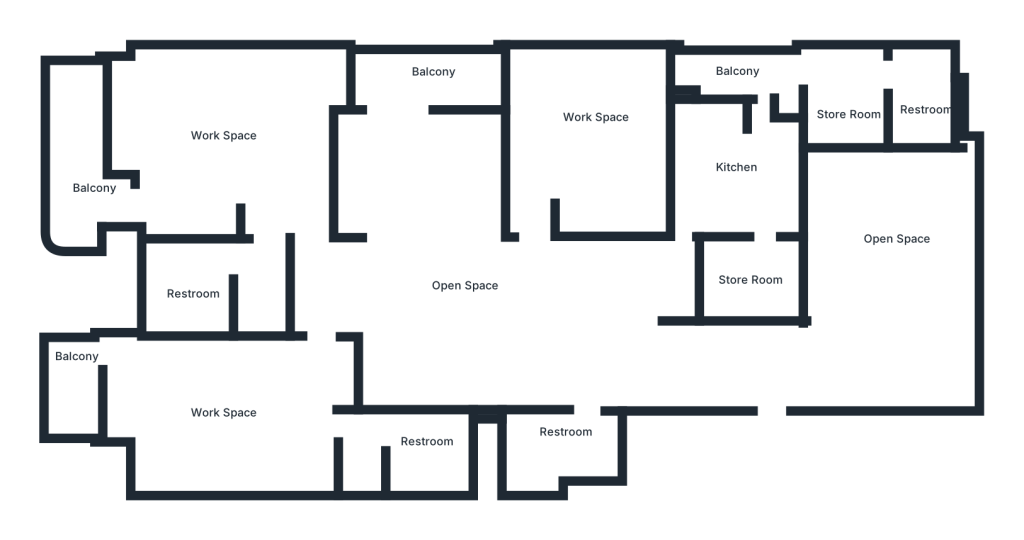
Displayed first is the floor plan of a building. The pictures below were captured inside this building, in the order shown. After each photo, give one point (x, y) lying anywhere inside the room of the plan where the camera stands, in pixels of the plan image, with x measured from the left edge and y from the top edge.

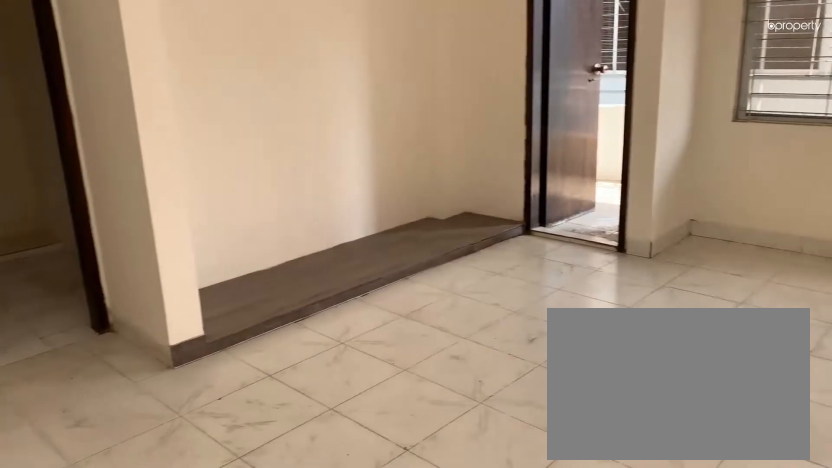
(242, 143)
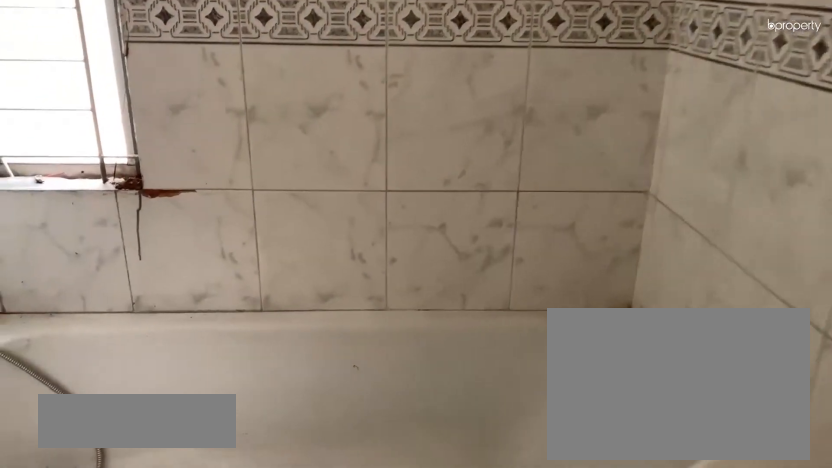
(202, 272)
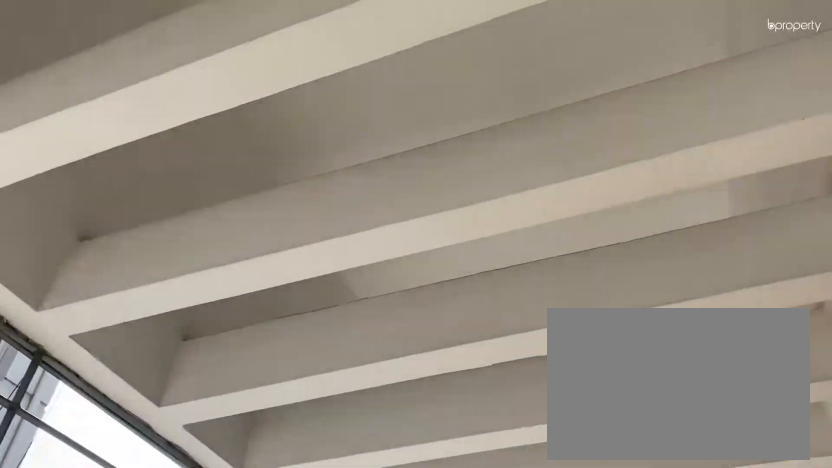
(75, 190)
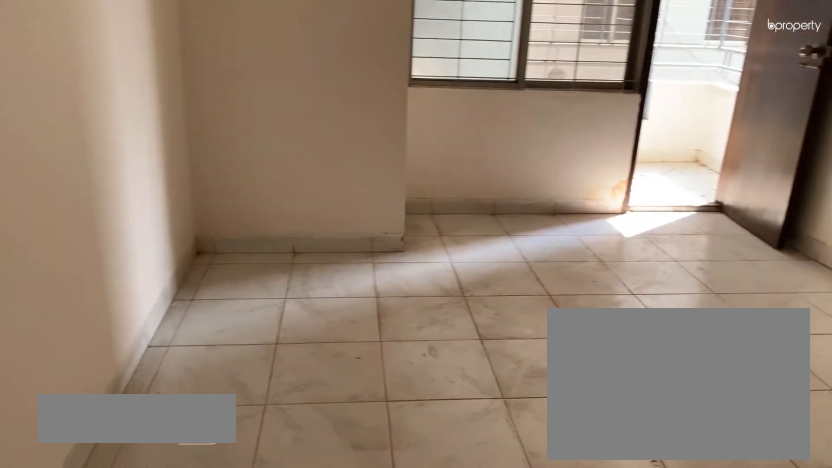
(238, 421)
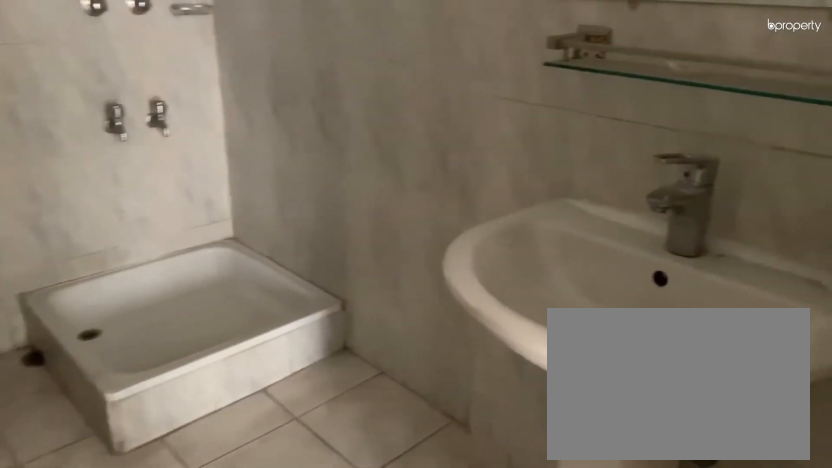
(430, 441)
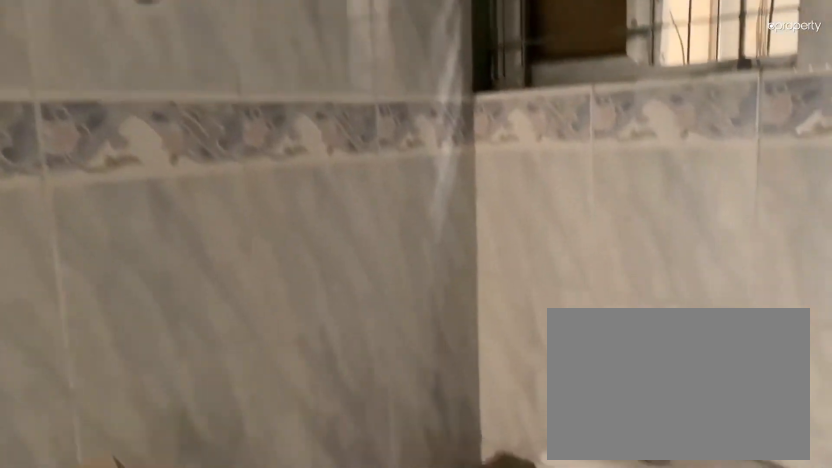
(430, 441)
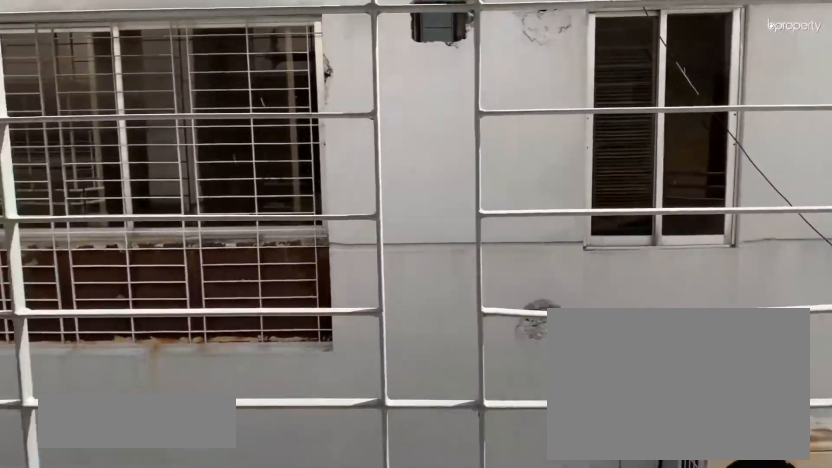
(70, 382)
